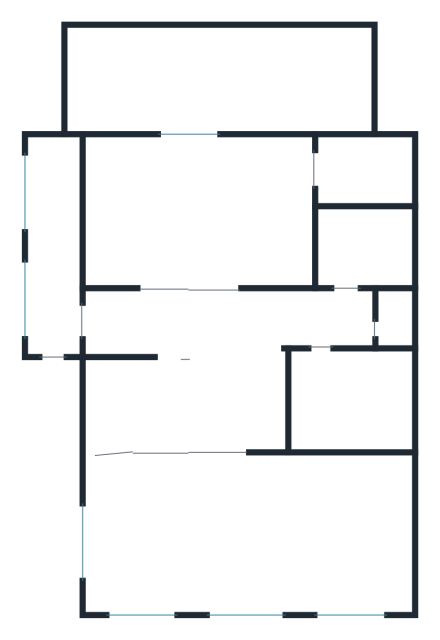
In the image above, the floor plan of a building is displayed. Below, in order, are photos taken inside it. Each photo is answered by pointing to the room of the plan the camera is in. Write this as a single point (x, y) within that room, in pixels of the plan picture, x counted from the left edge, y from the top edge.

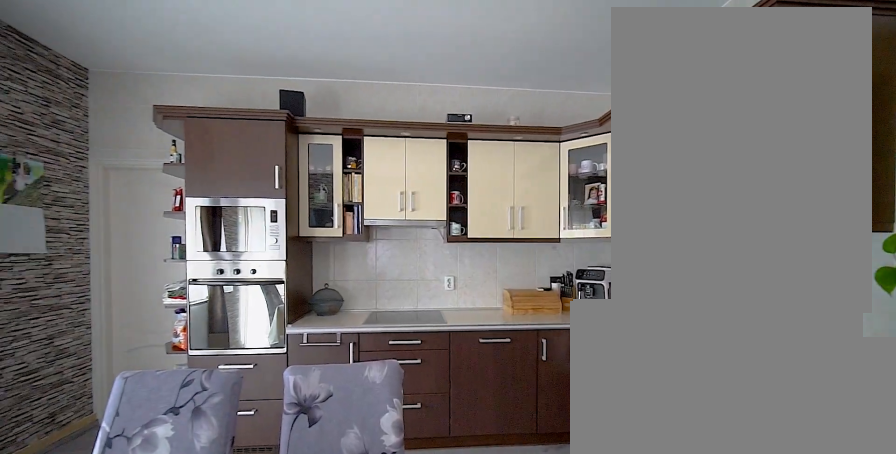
(202, 222)
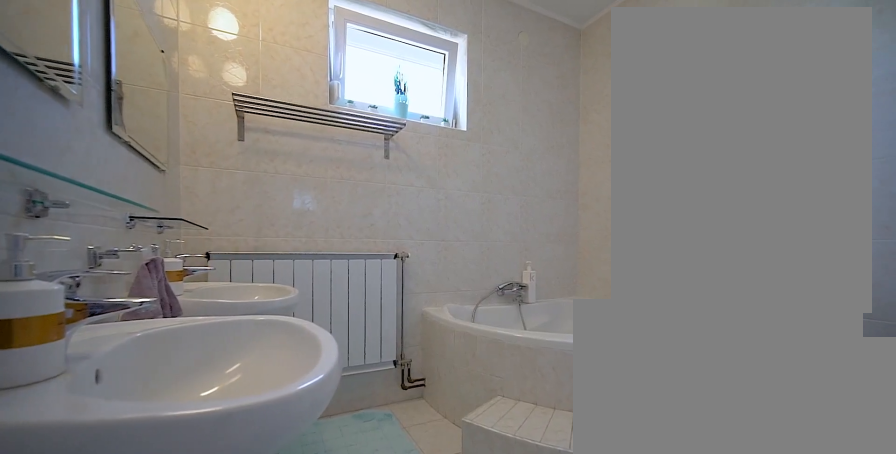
(355, 396)
